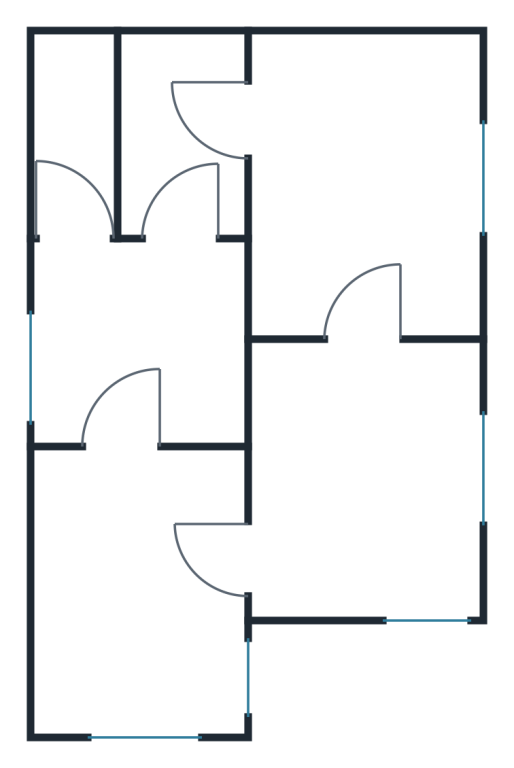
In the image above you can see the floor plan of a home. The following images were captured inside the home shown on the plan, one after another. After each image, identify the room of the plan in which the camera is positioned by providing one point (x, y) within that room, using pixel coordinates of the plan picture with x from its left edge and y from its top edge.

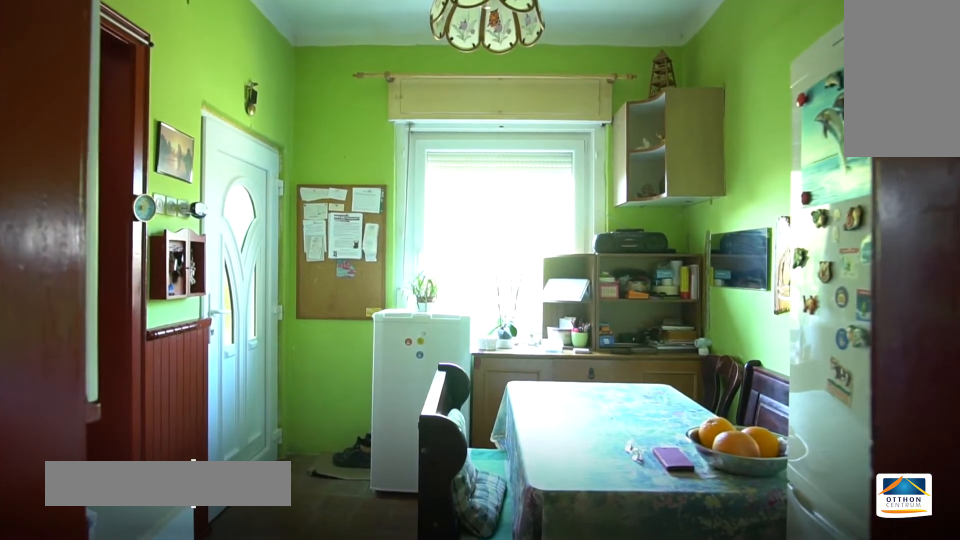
(140, 583)
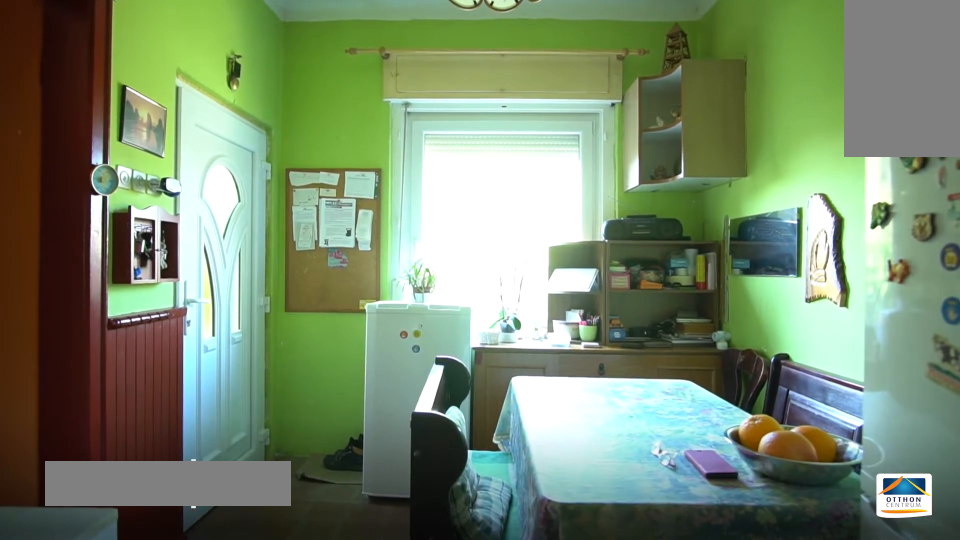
(140, 583)
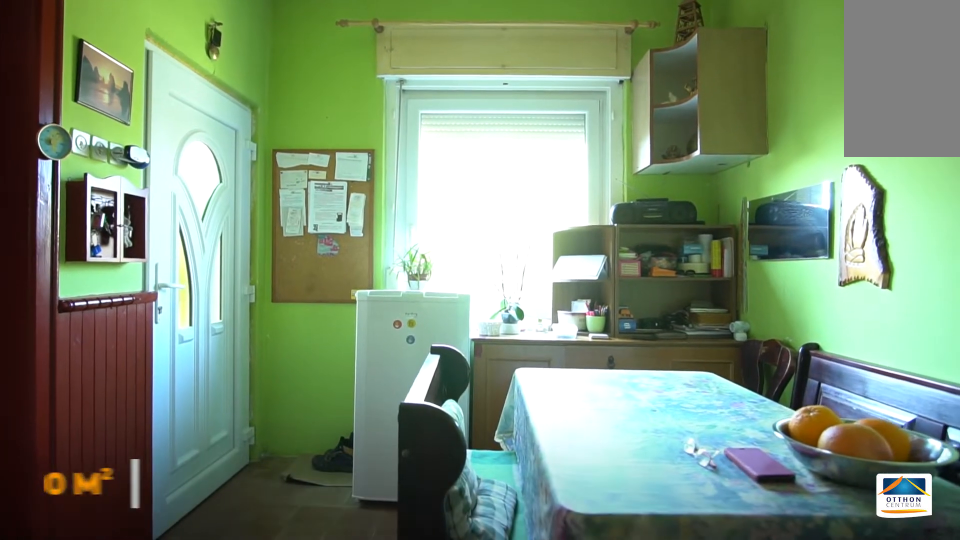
(140, 584)
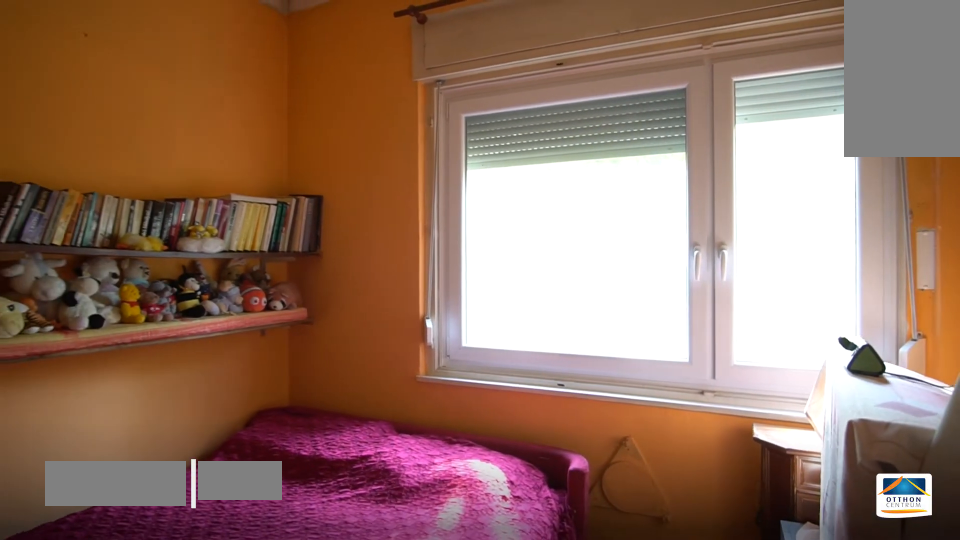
(369, 167)
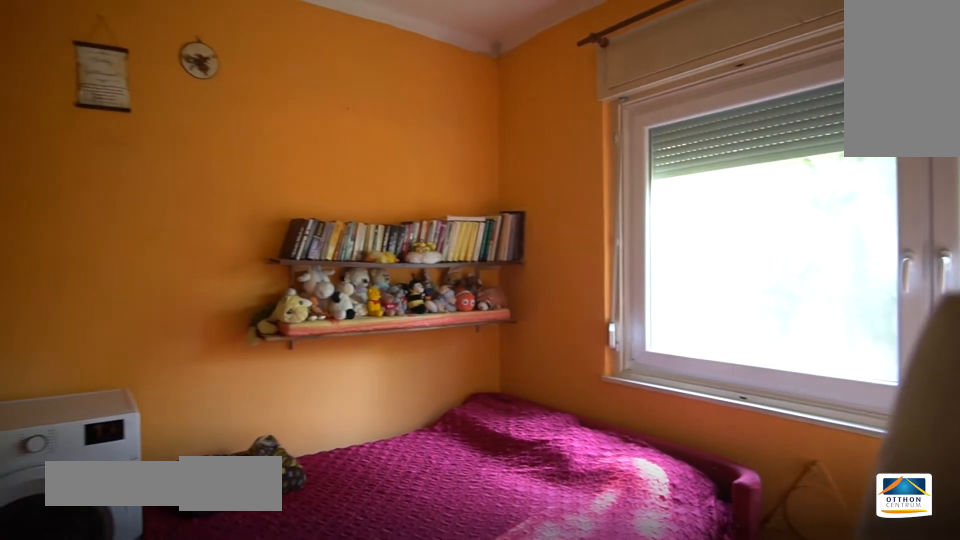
(369, 168)
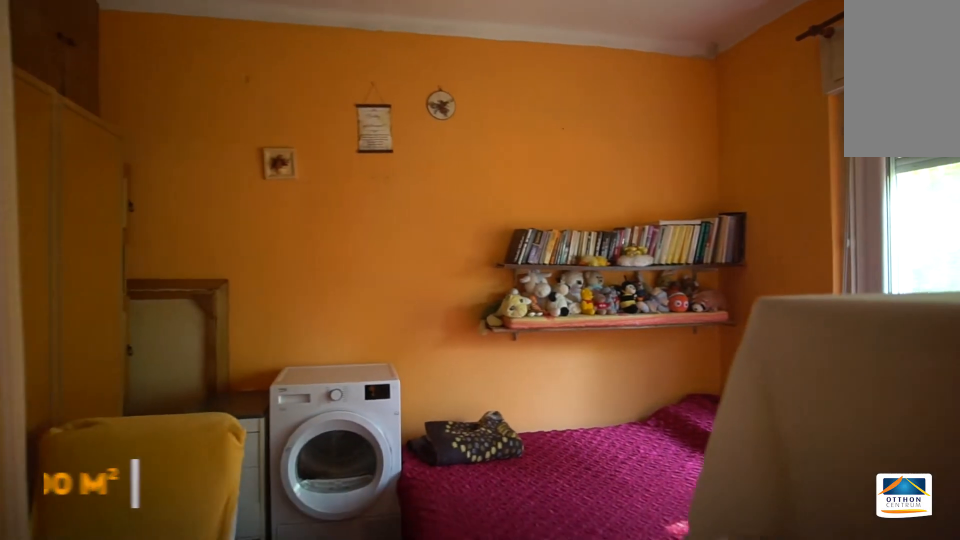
(369, 168)
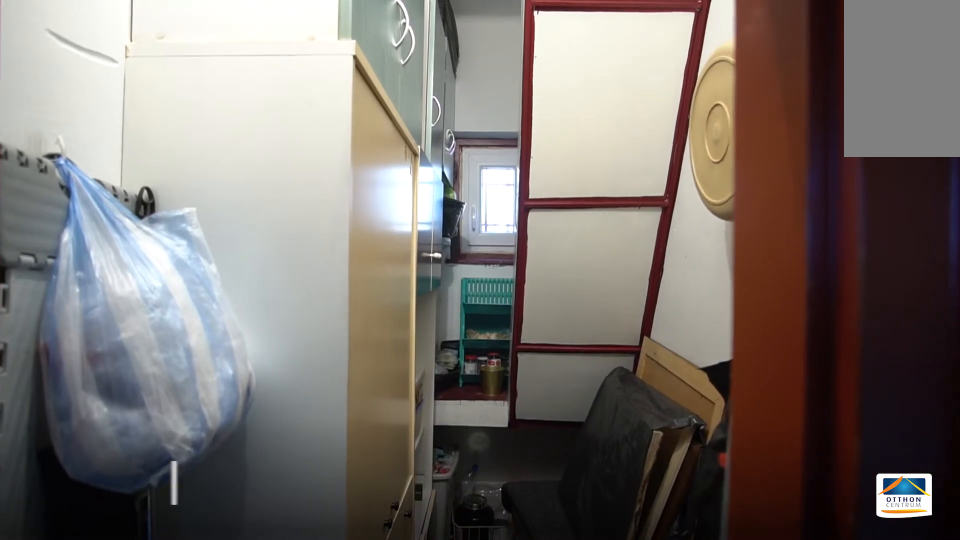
(84, 124)
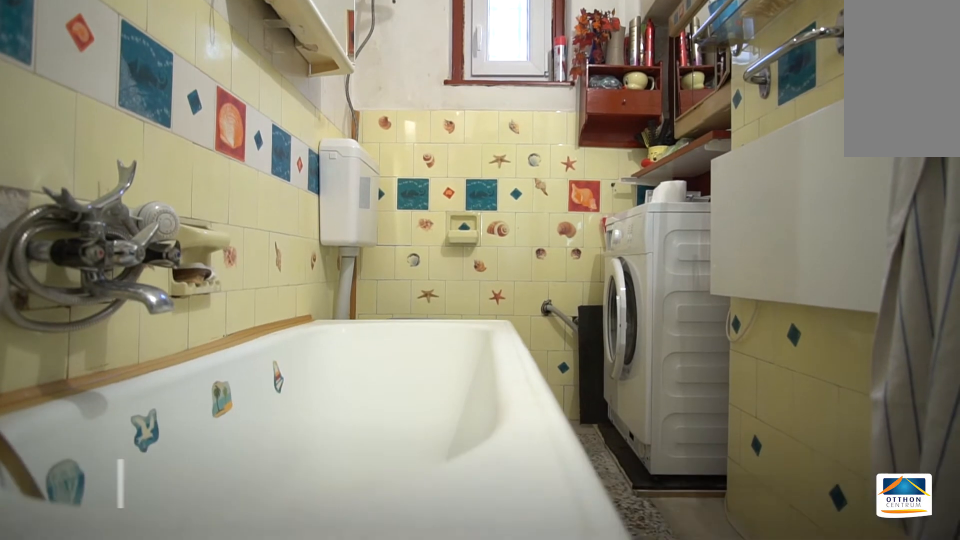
(187, 130)
